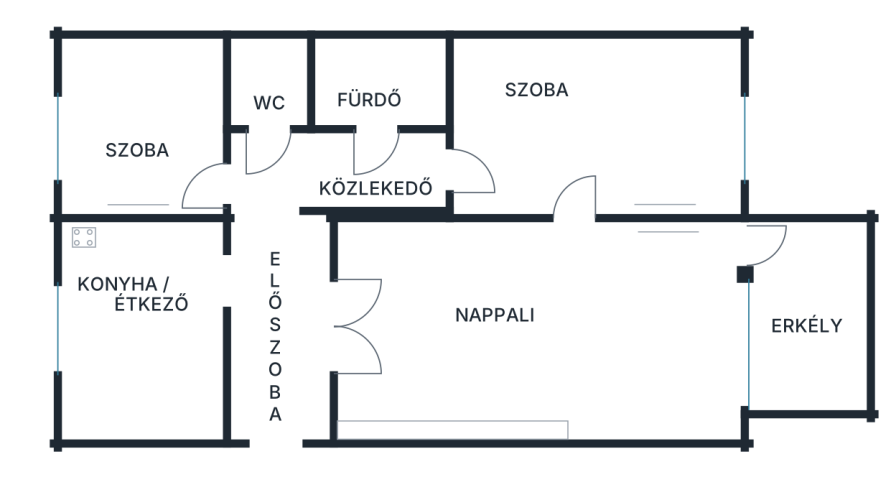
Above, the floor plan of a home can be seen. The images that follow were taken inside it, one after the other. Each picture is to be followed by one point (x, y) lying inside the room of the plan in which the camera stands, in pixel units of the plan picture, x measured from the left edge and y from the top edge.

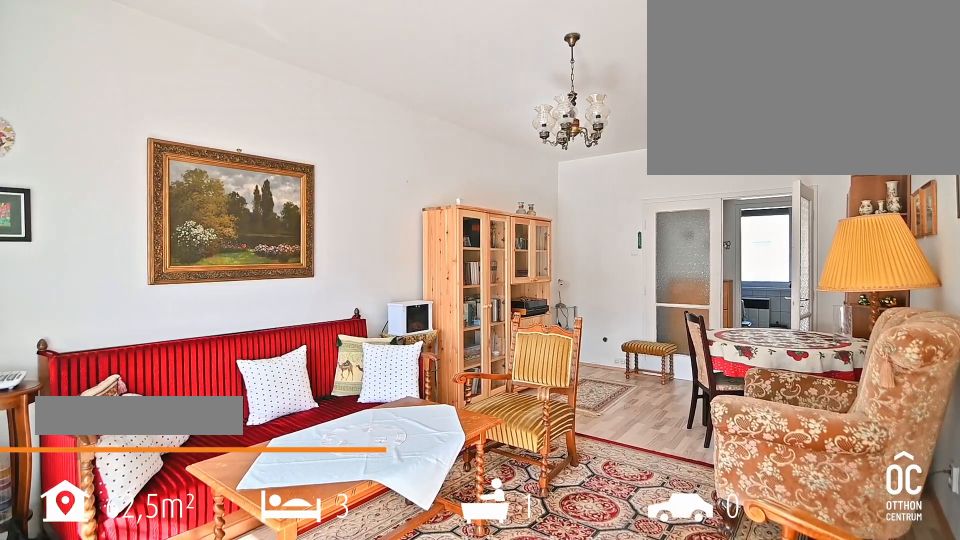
(532, 335)
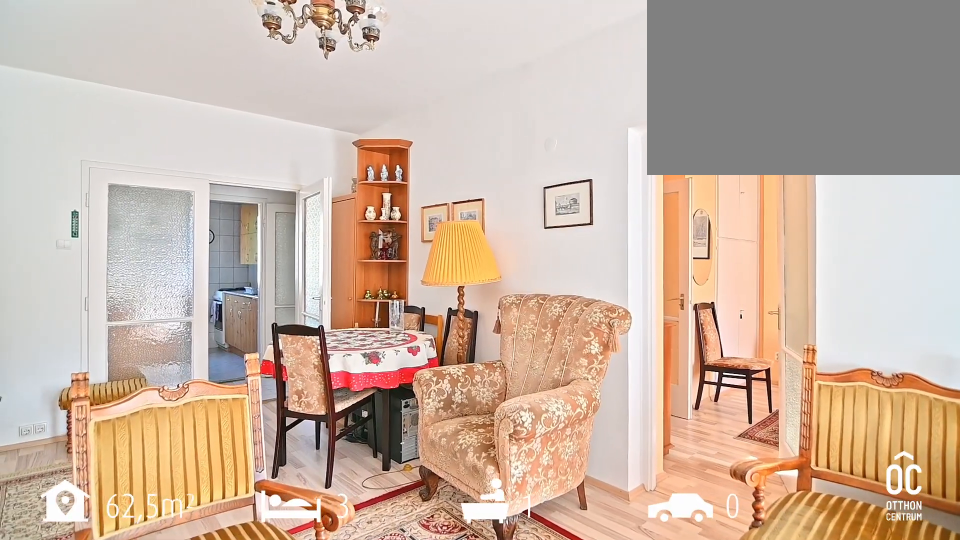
(532, 335)
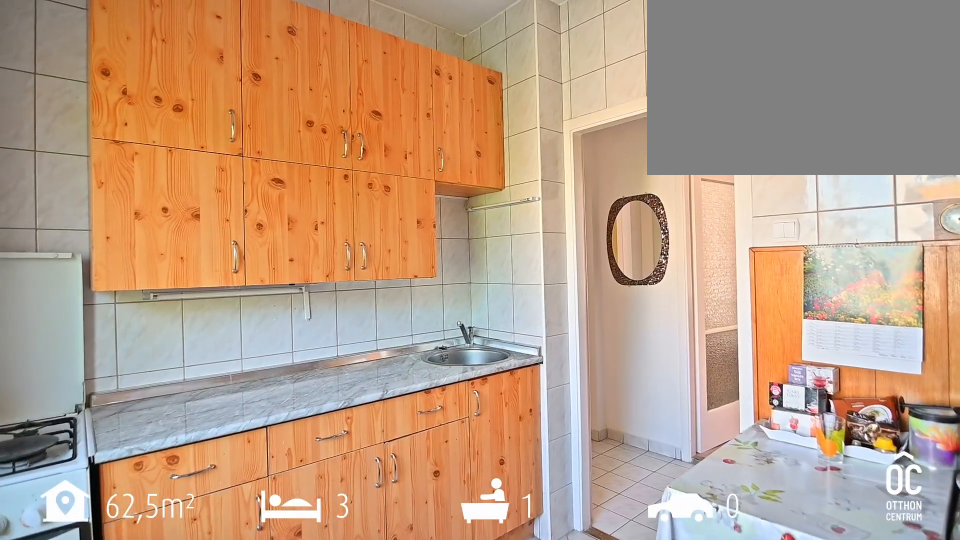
(139, 329)
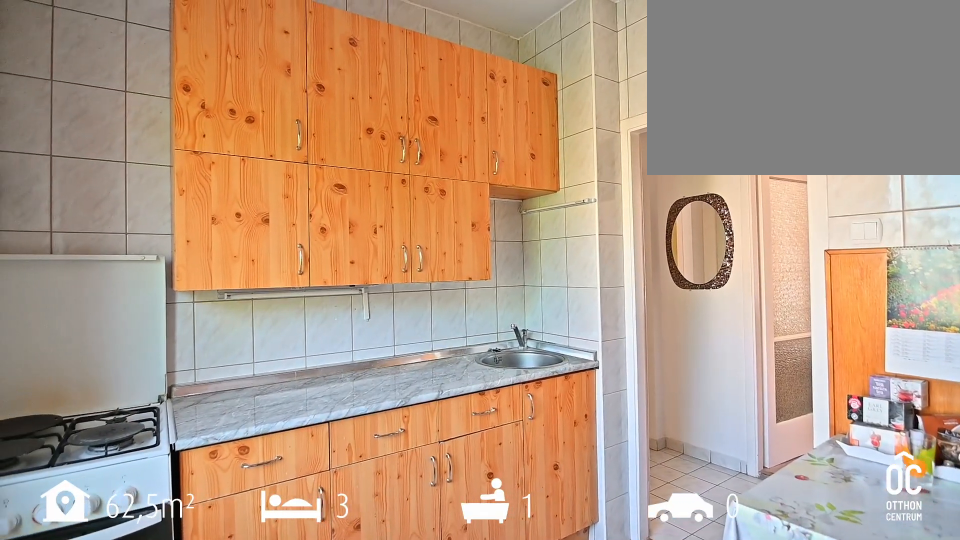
(139, 329)
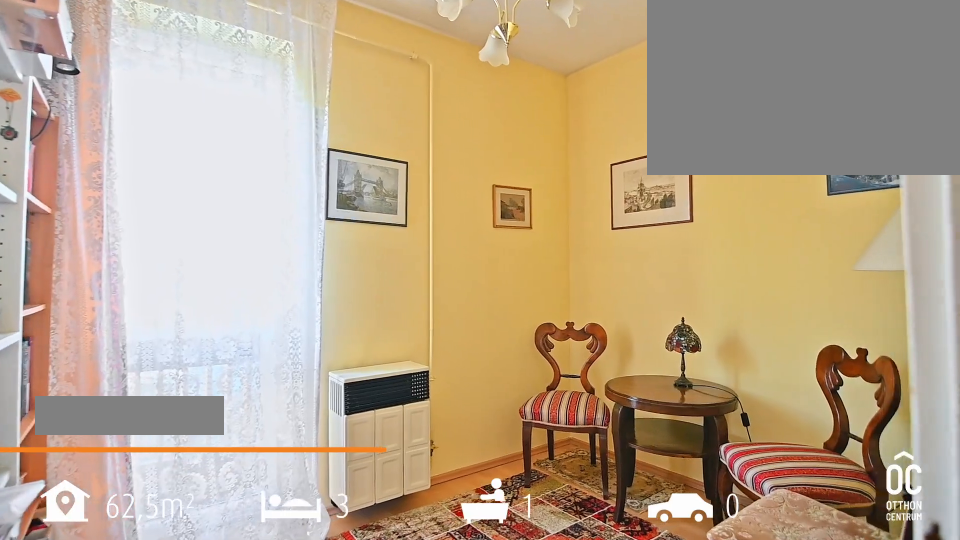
(139, 130)
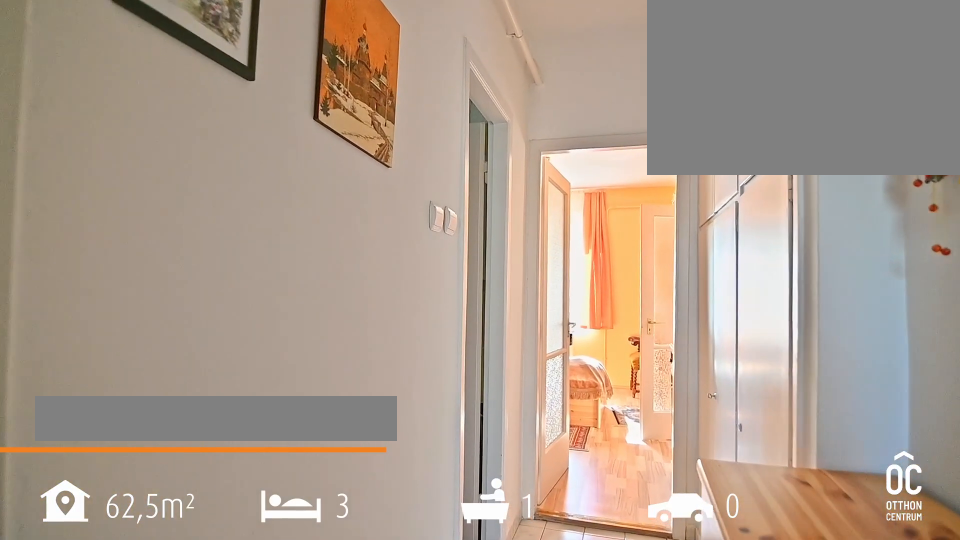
(337, 170)
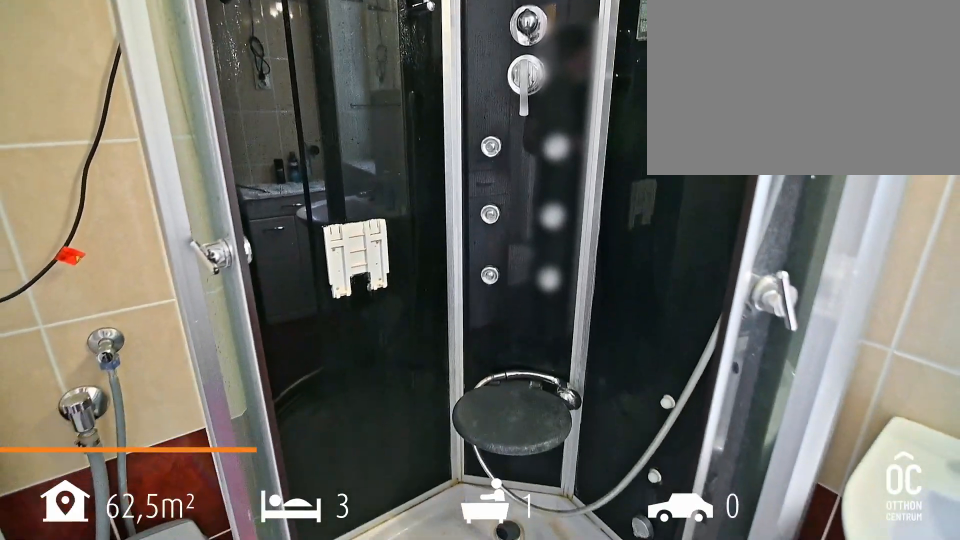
(375, 82)
